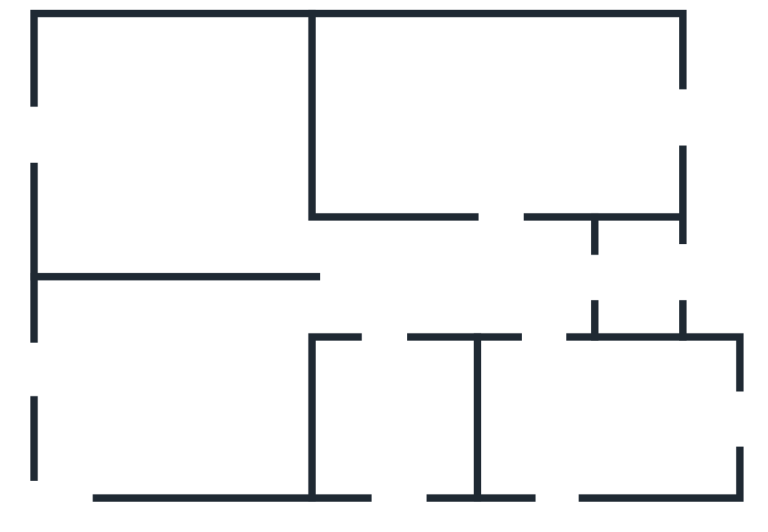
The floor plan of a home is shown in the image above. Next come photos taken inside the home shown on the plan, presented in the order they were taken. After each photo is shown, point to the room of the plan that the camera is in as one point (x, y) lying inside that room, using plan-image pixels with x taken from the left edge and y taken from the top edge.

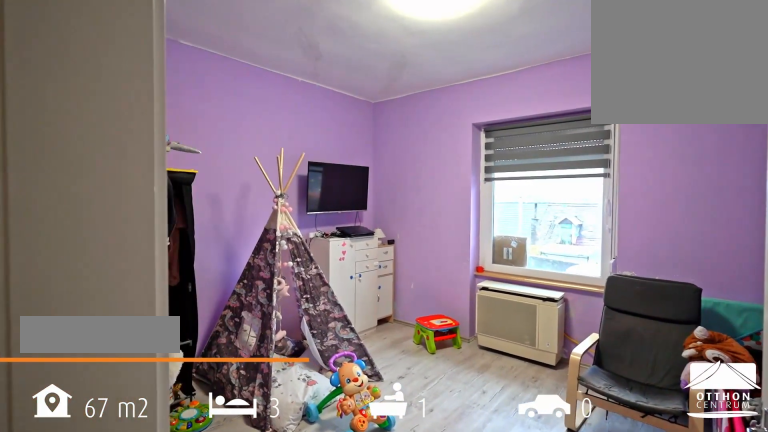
(176, 392)
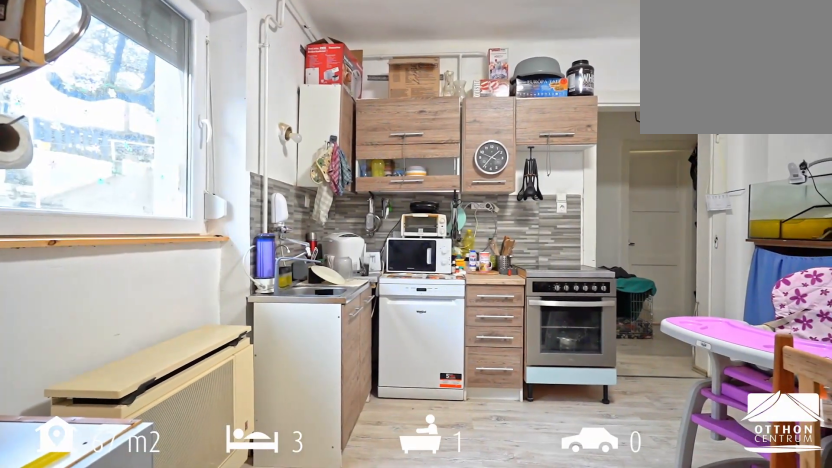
(497, 118)
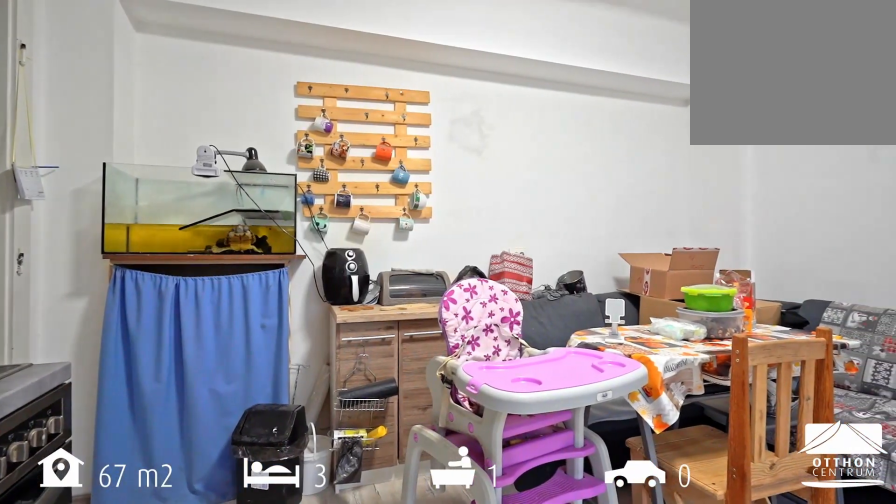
(497, 118)
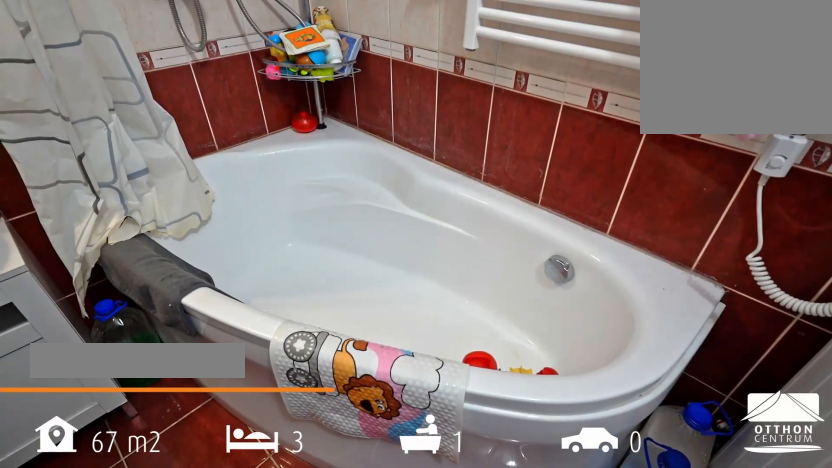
(402, 422)
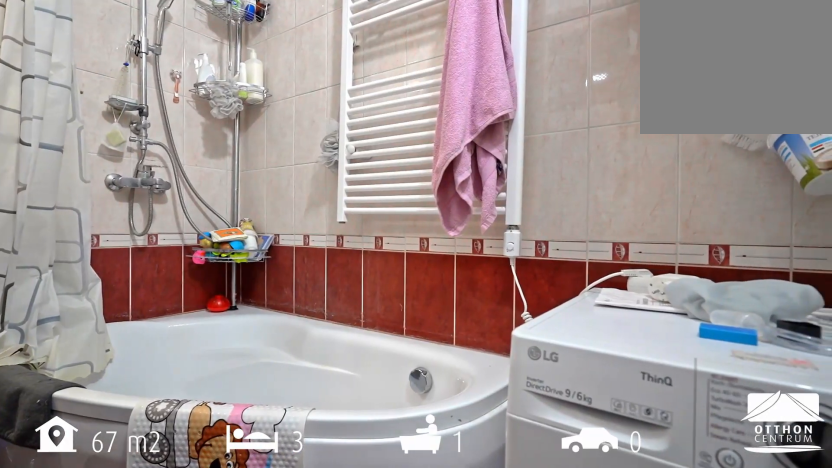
(402, 422)
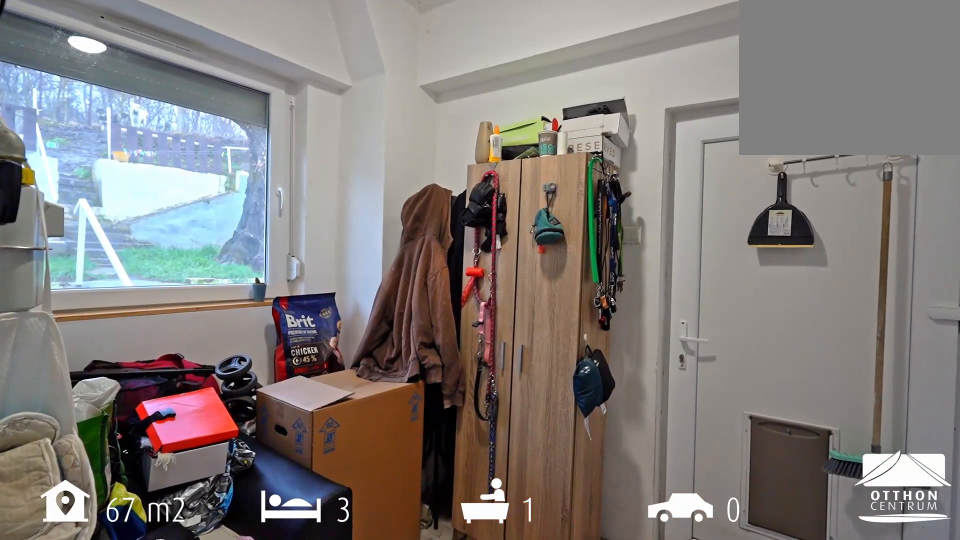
(604, 416)
